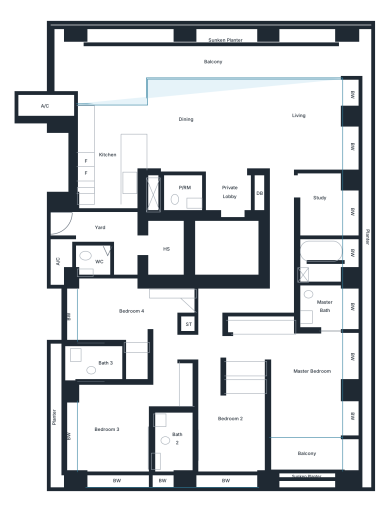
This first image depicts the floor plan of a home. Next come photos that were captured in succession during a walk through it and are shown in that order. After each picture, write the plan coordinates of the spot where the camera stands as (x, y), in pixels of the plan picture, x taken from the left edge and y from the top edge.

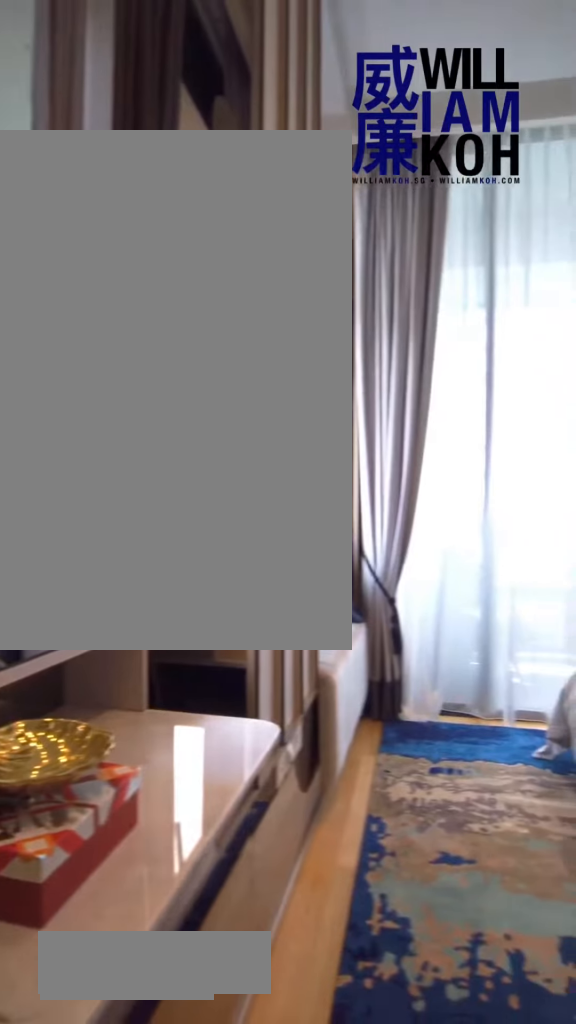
(334, 347)
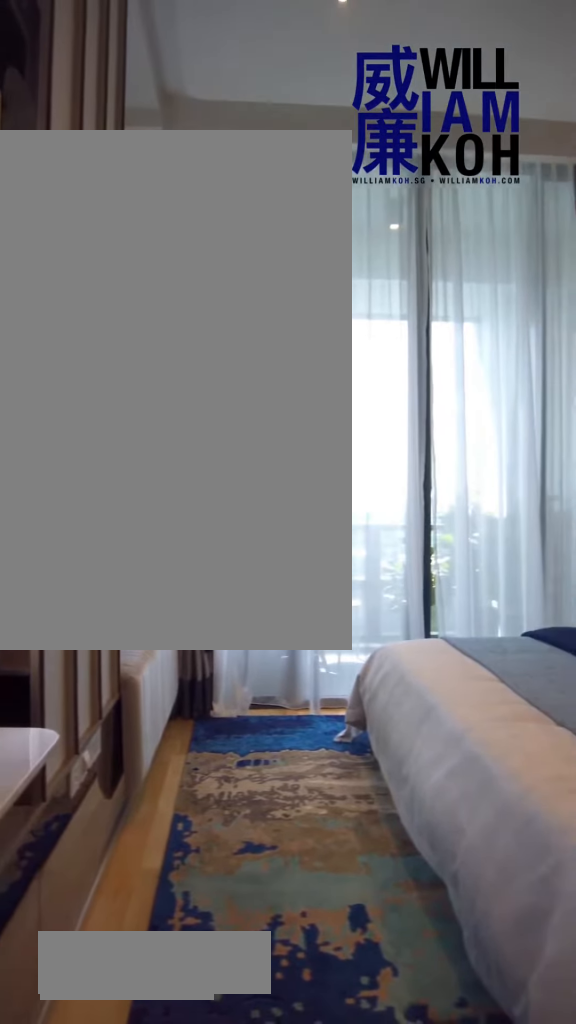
(334, 347)
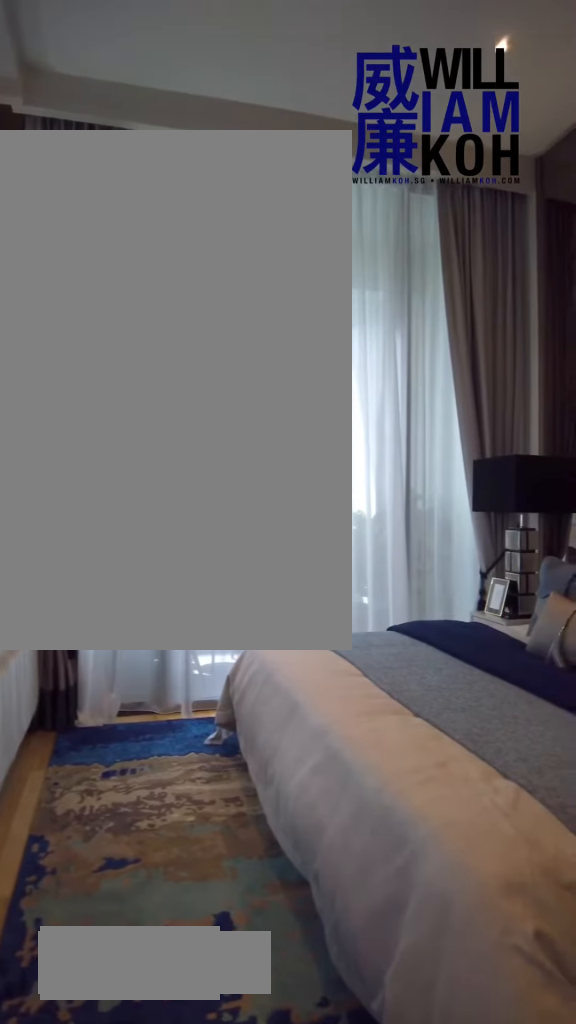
(333, 347)
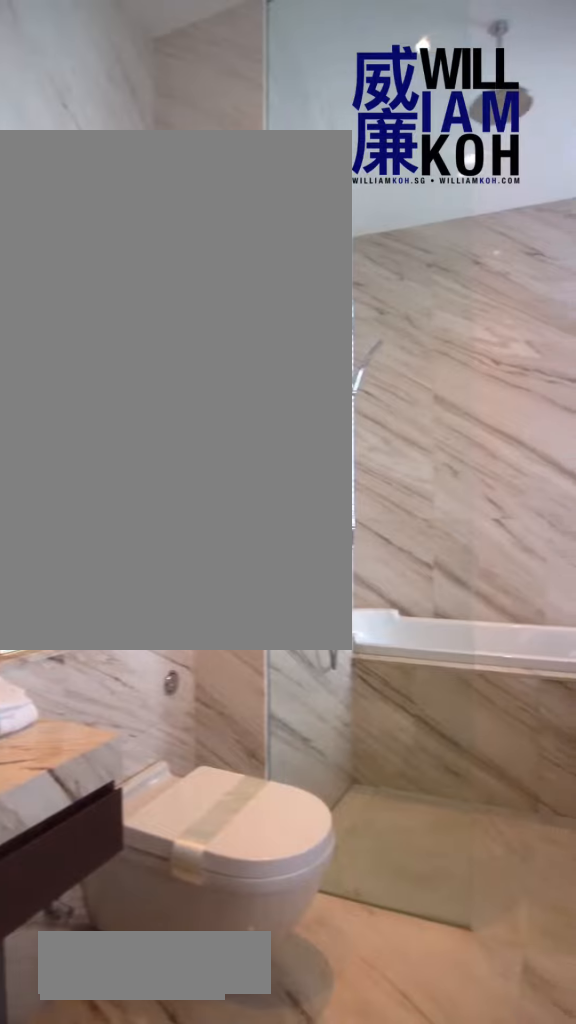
(327, 308)
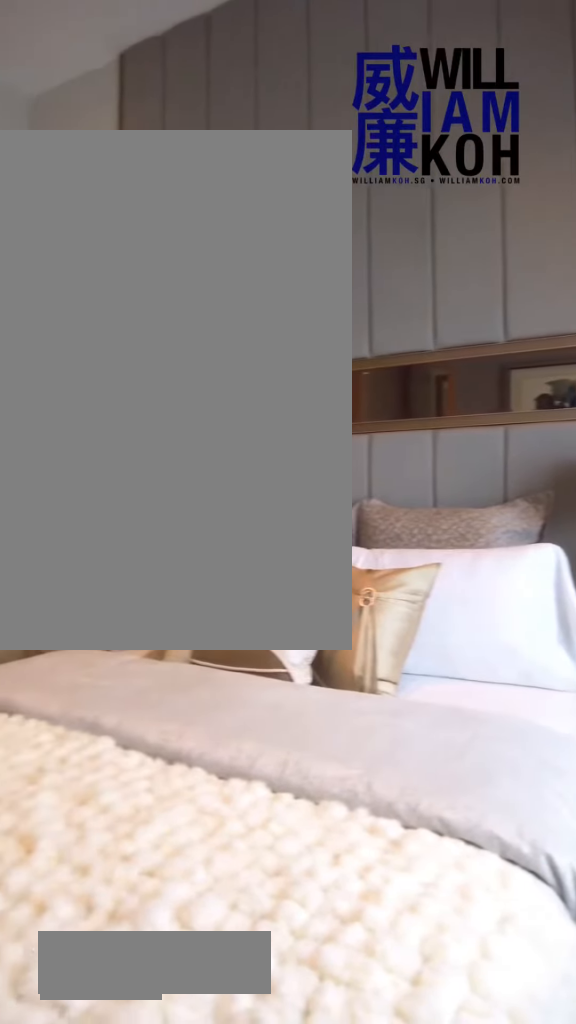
(207, 459)
